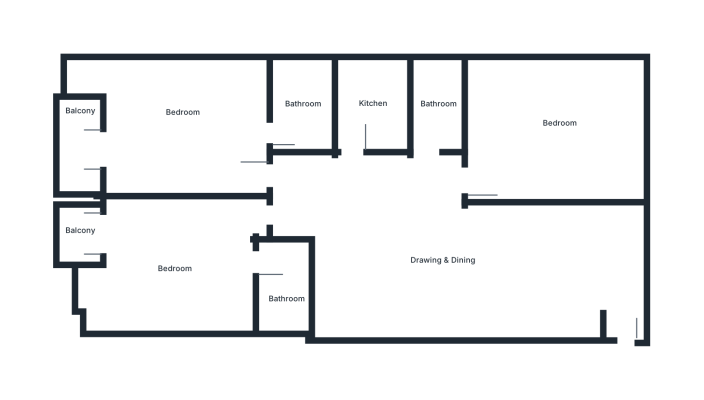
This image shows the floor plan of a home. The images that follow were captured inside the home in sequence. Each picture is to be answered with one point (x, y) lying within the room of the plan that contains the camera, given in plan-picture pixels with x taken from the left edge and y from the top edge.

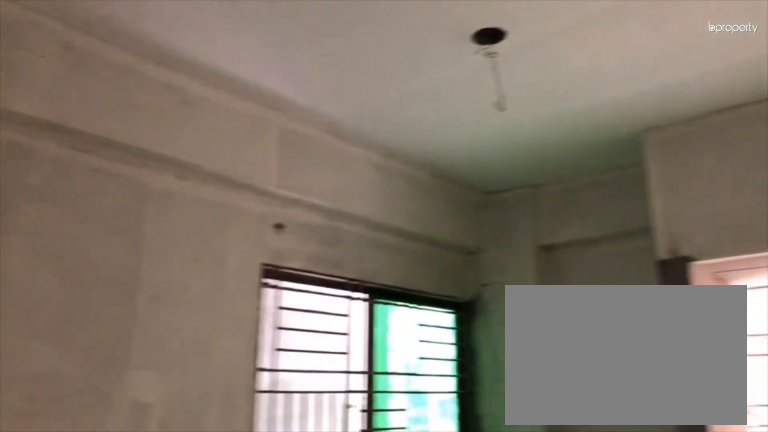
(169, 269)
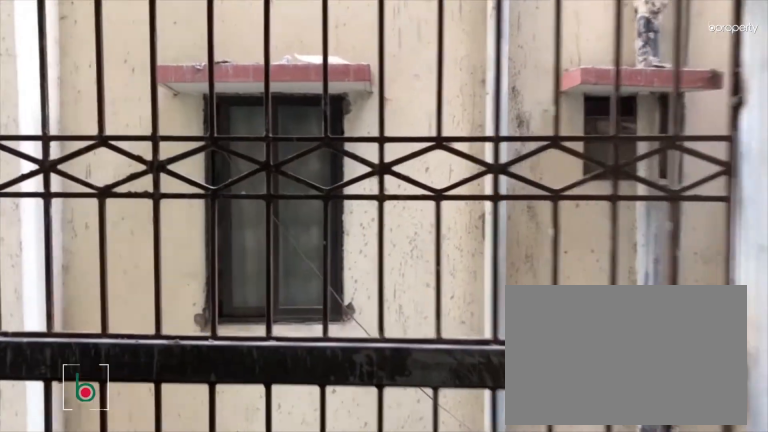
(80, 234)
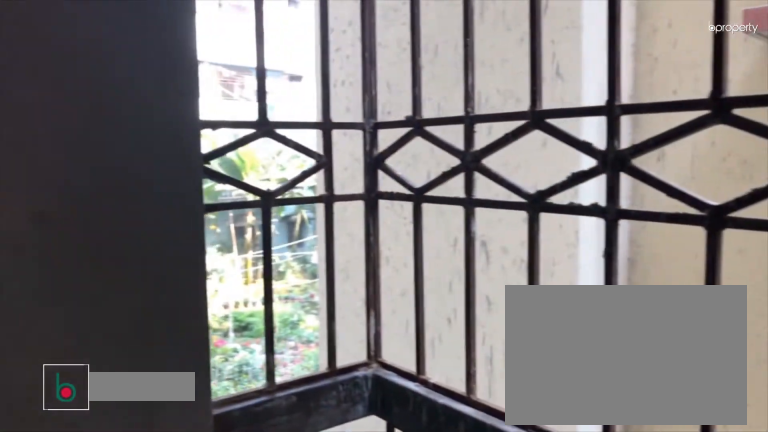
(80, 234)
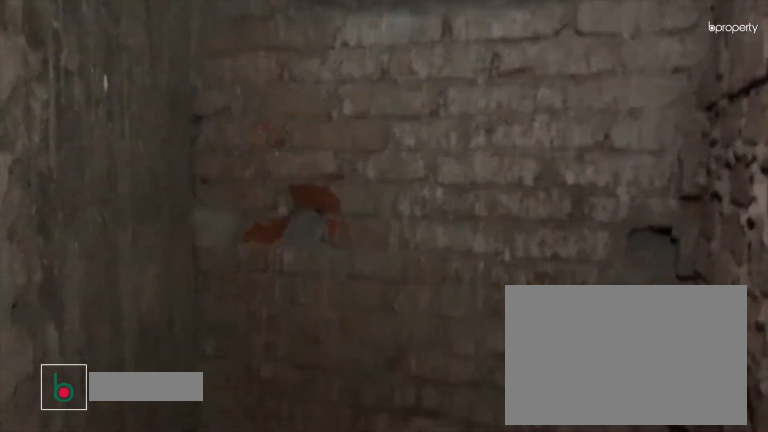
(286, 294)
